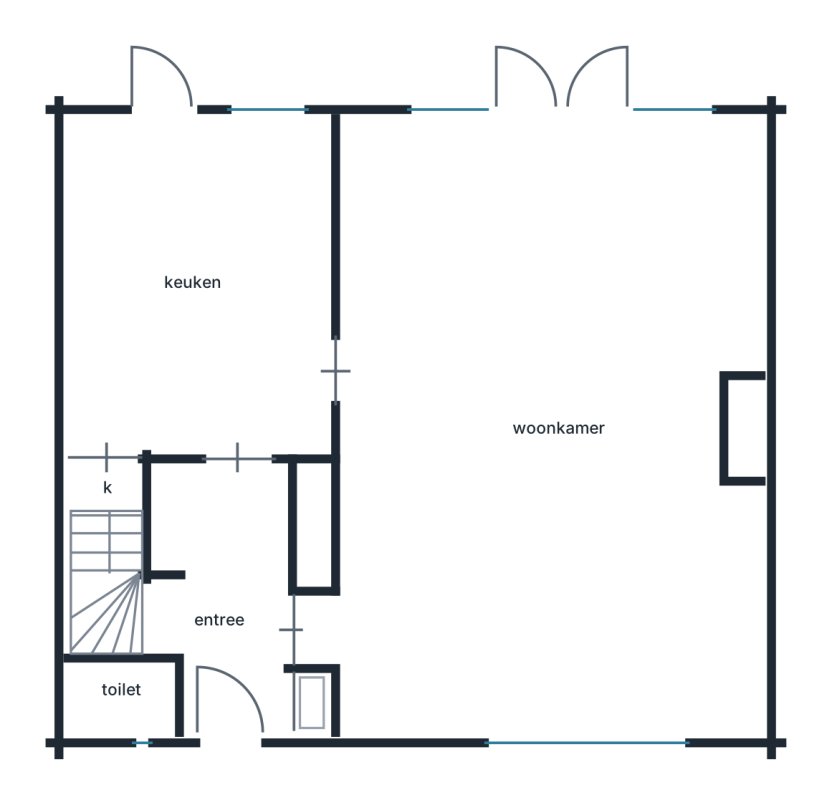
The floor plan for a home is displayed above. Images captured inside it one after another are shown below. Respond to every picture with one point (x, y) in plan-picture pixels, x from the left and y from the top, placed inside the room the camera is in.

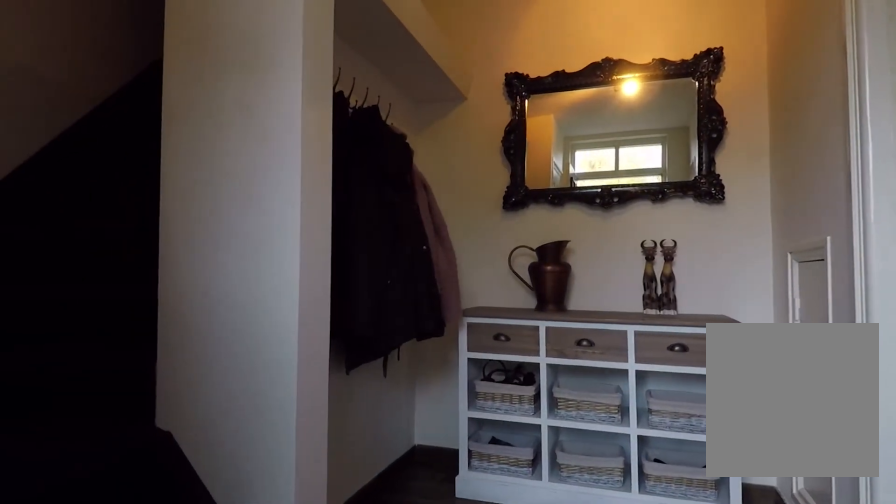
(224, 596)
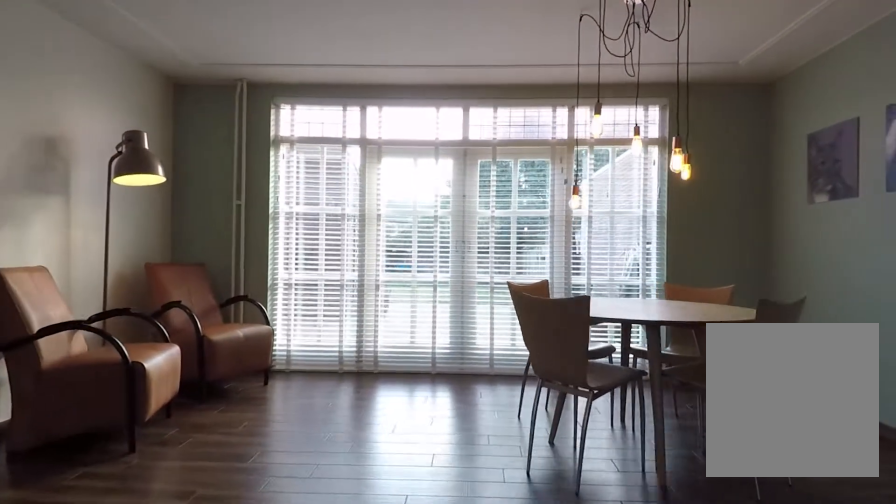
(553, 195)
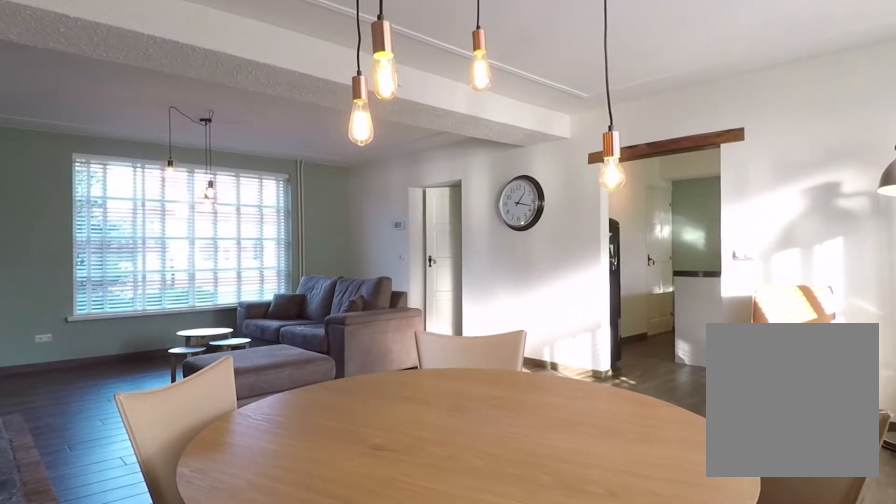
(553, 195)
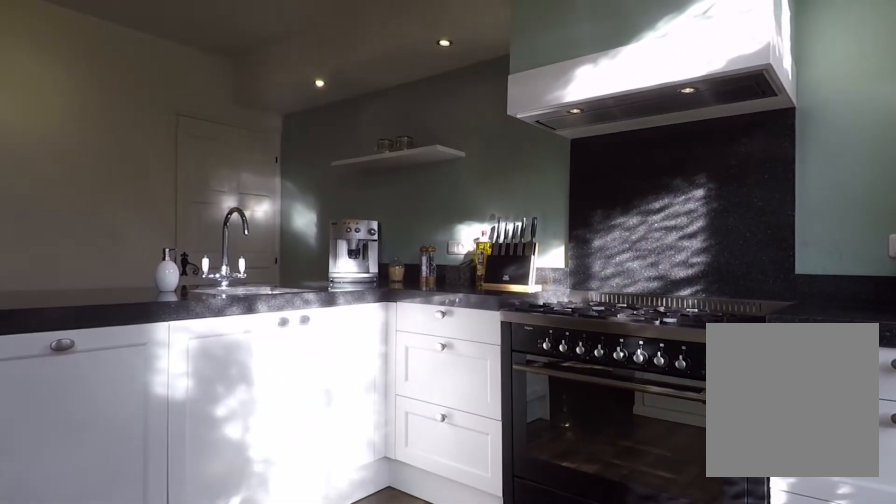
(201, 246)
